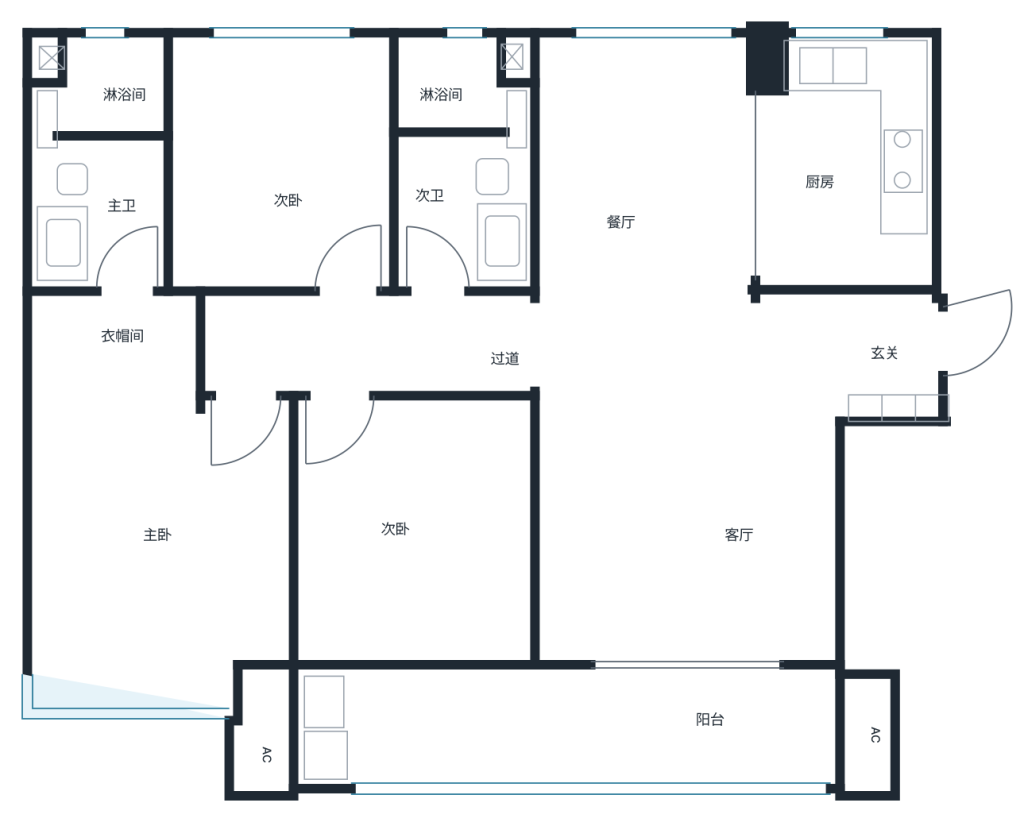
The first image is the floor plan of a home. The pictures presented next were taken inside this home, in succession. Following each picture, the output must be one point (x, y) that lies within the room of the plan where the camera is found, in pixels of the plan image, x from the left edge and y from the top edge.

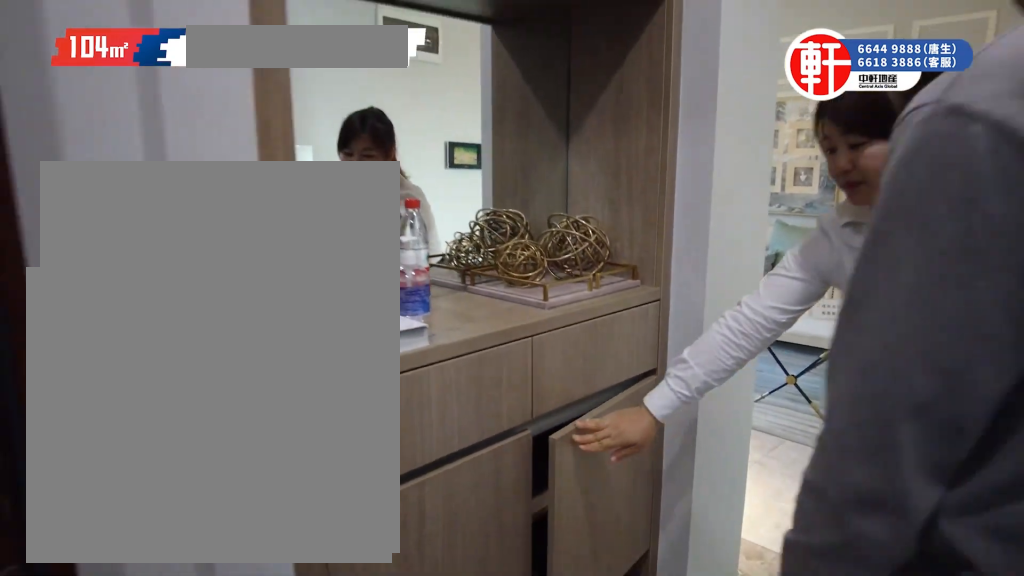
(887, 360)
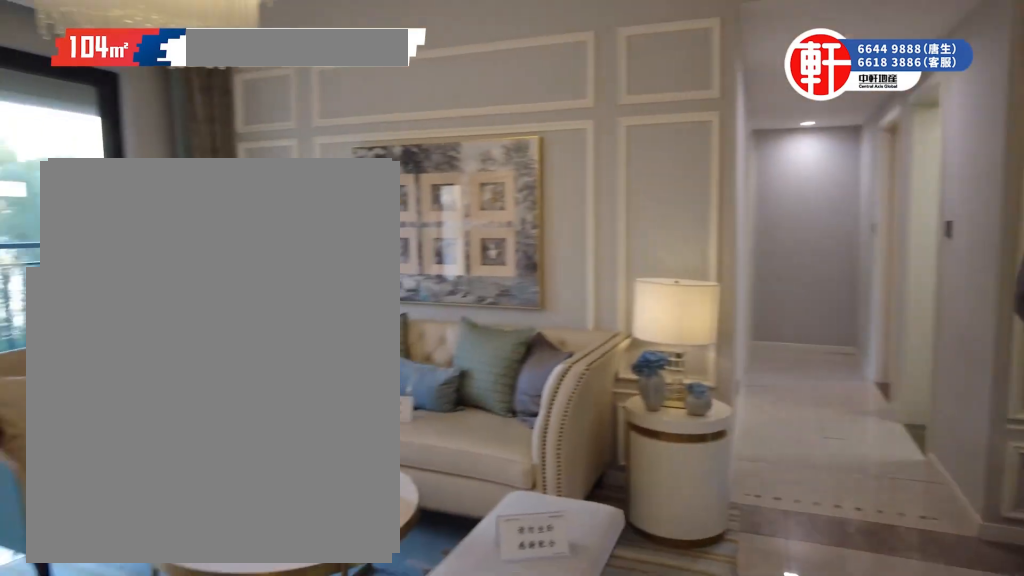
(642, 378)
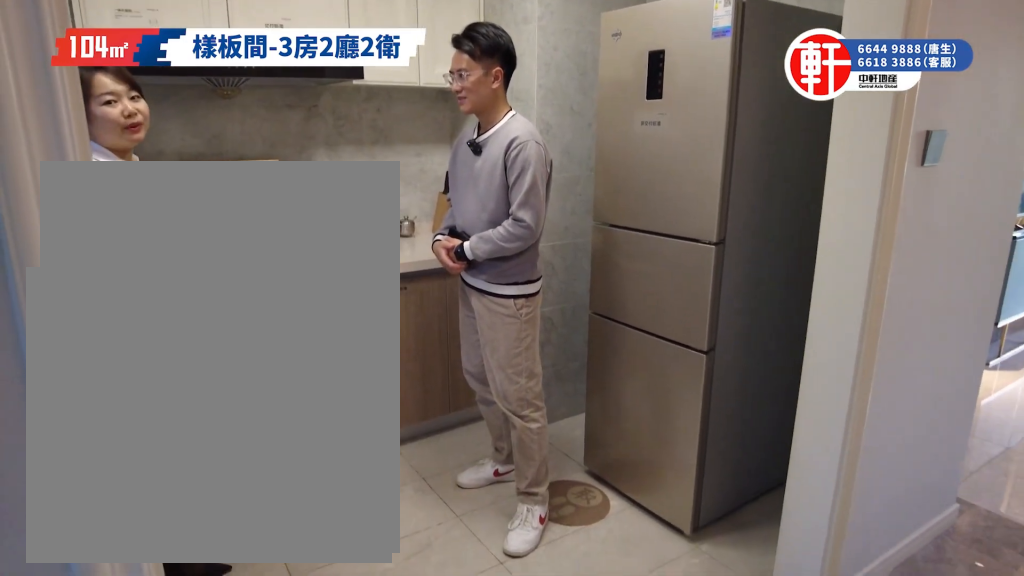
(854, 195)
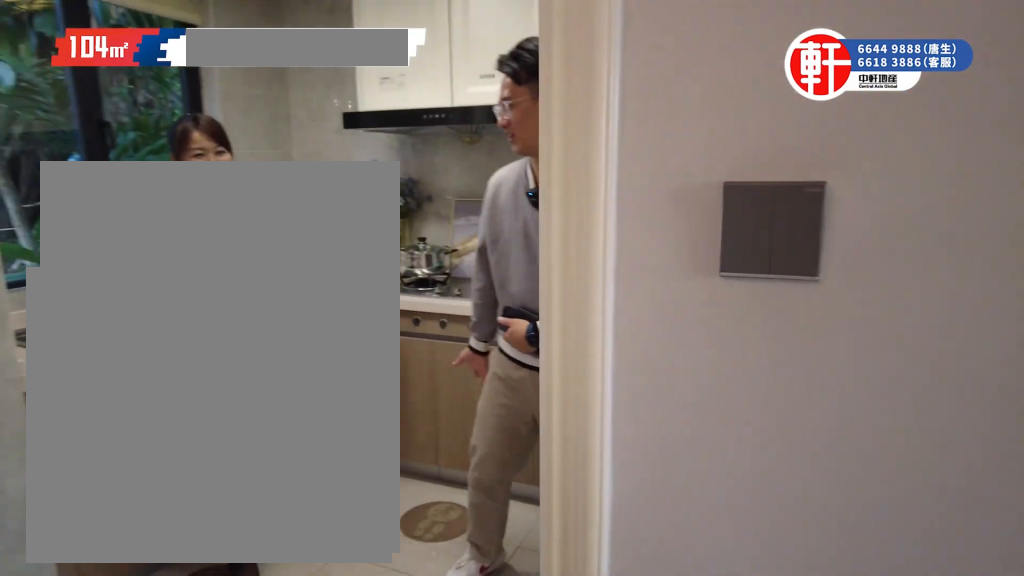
(854, 195)
